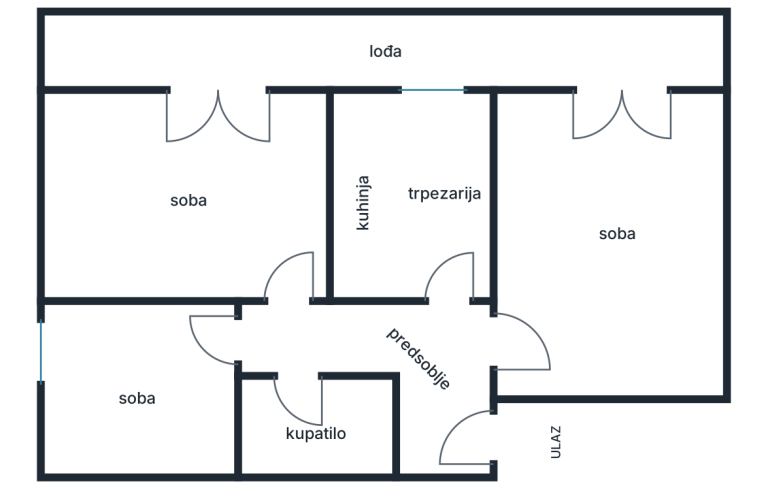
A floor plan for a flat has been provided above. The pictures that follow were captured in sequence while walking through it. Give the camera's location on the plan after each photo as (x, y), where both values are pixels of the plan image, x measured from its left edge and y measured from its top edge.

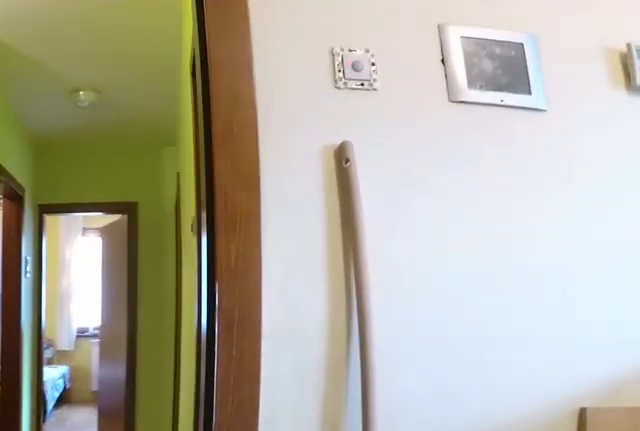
(574, 277)
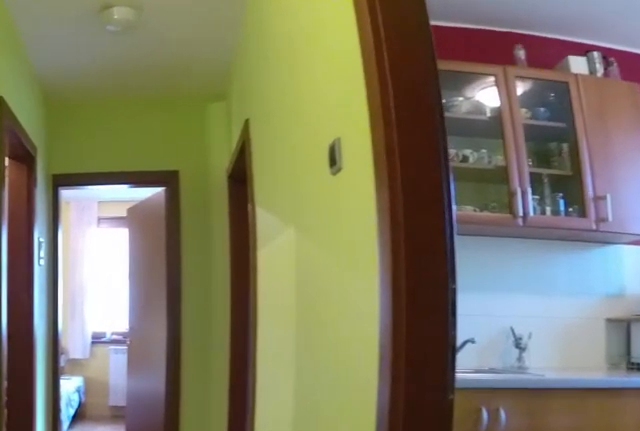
(485, 329)
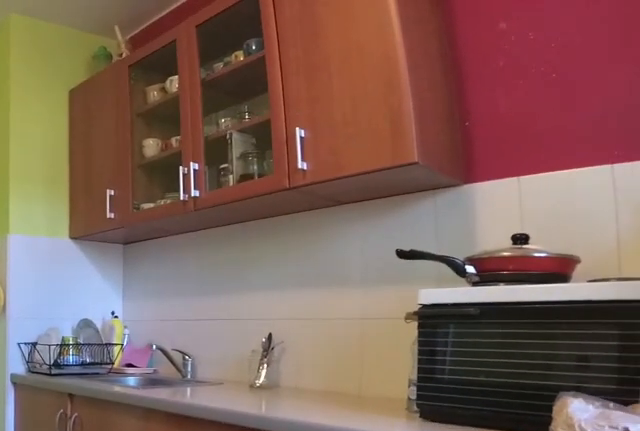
(451, 120)
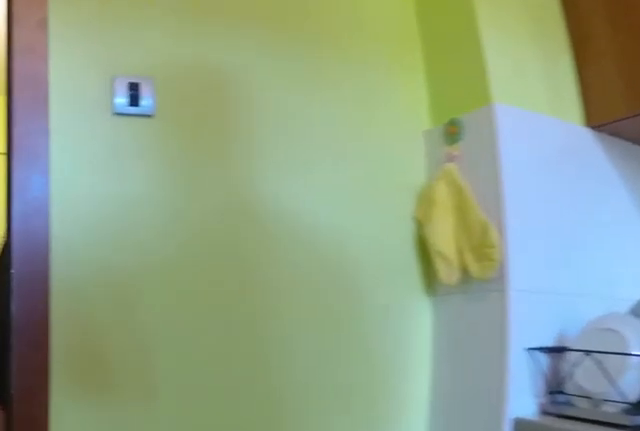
(451, 227)
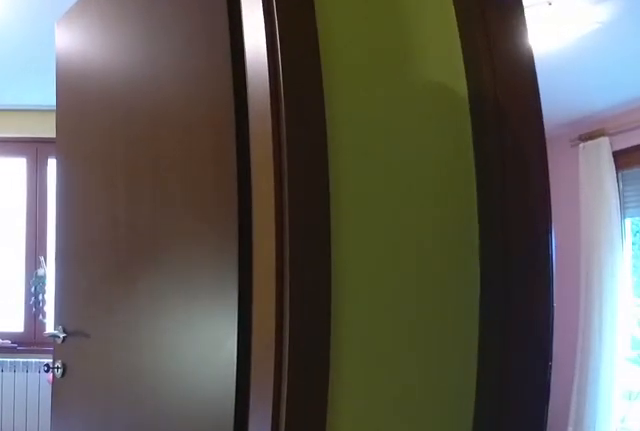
(307, 336)
